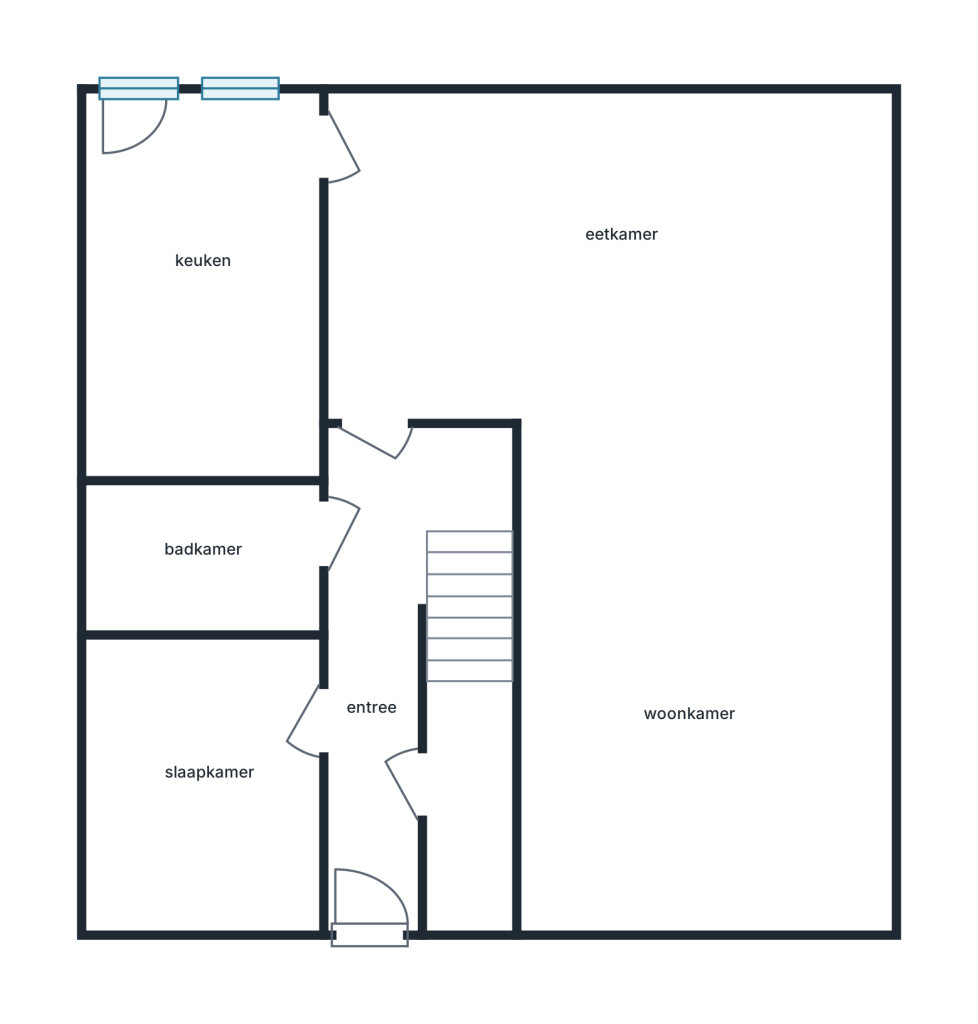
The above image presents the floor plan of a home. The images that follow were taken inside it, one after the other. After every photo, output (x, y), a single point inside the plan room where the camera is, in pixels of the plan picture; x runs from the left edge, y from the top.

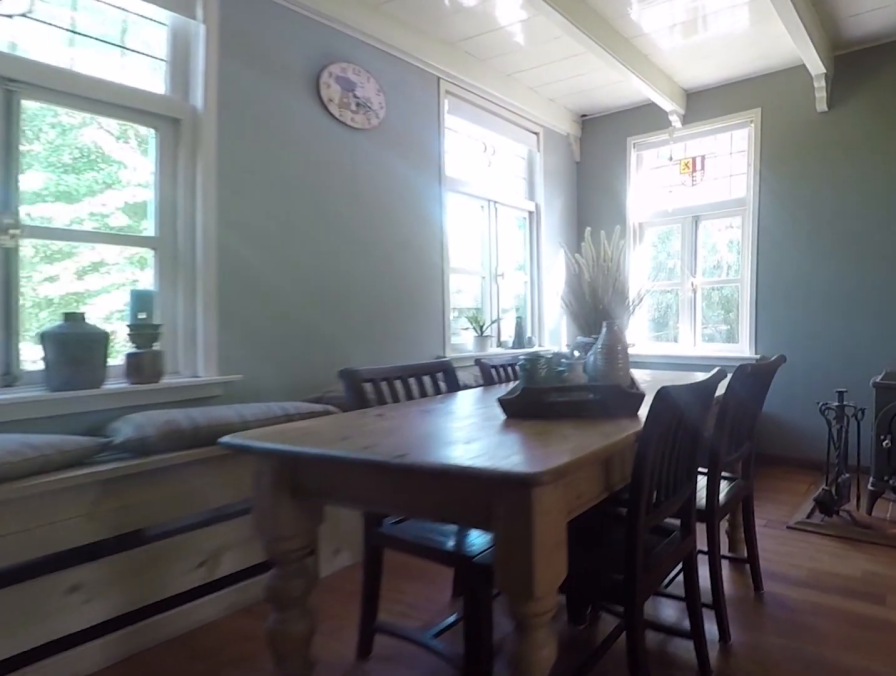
(875, 193)
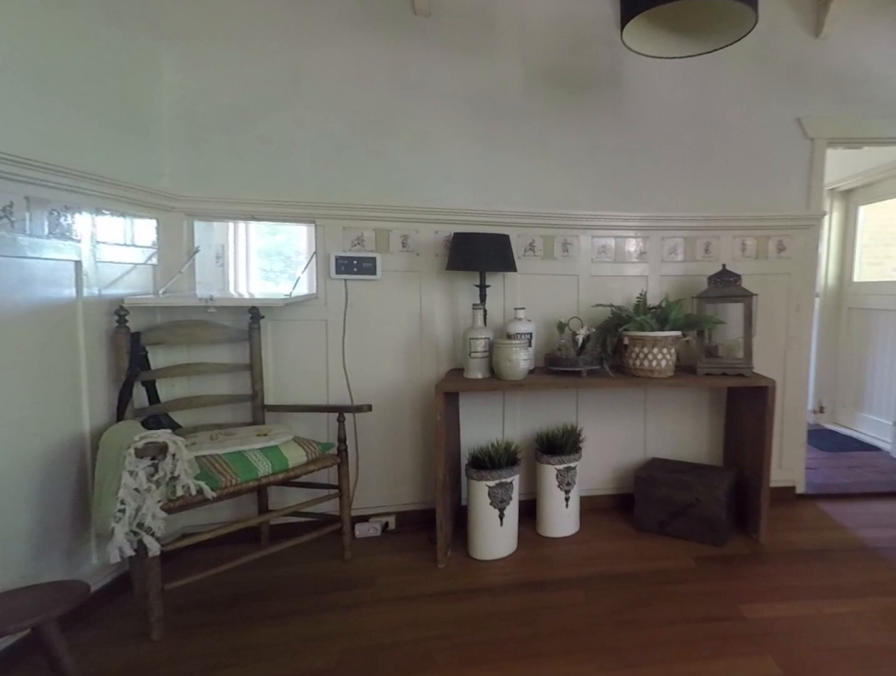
(875, 190)
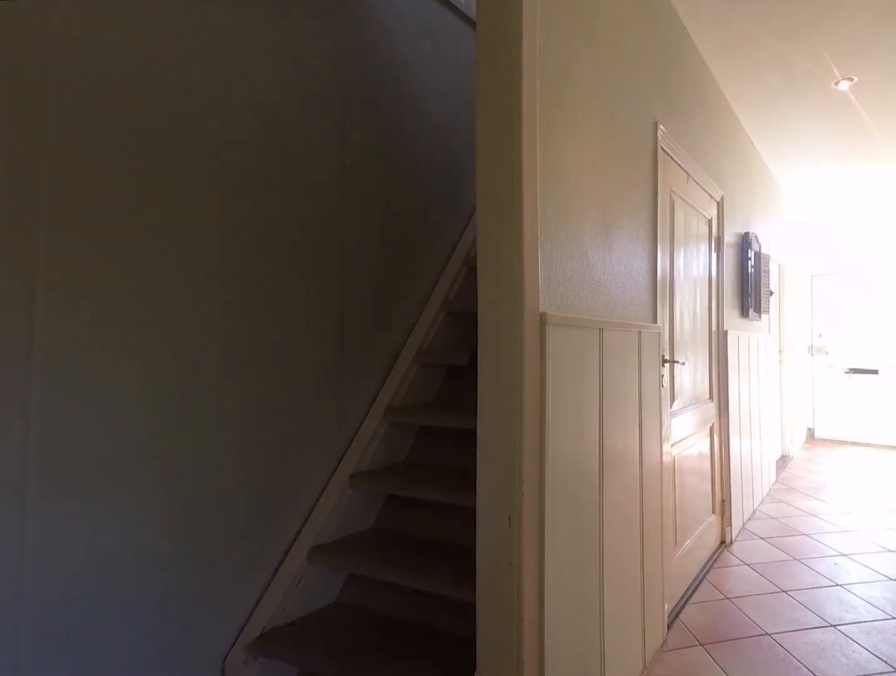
(389, 643)
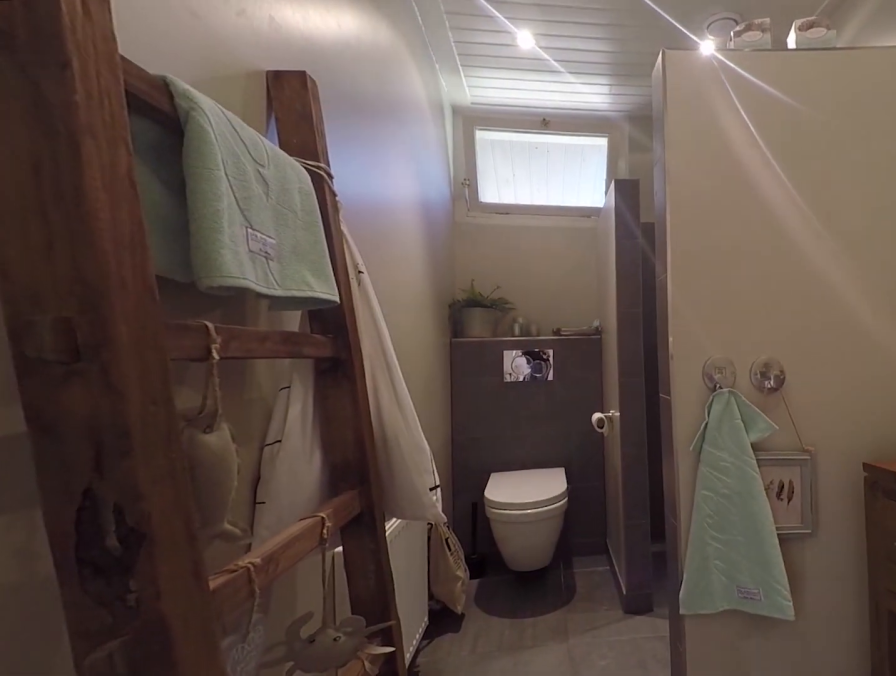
(205, 557)
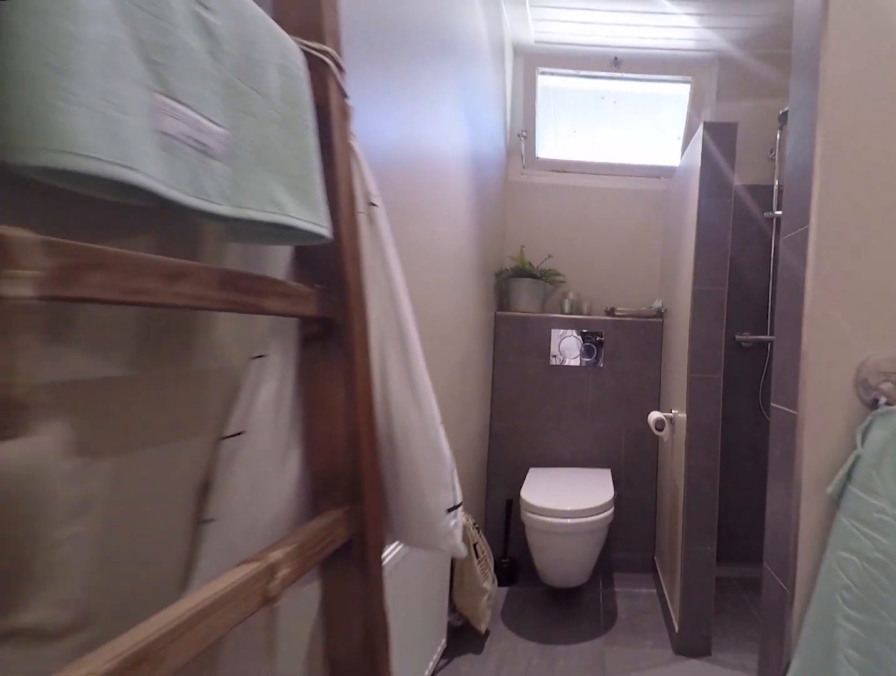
(205, 557)
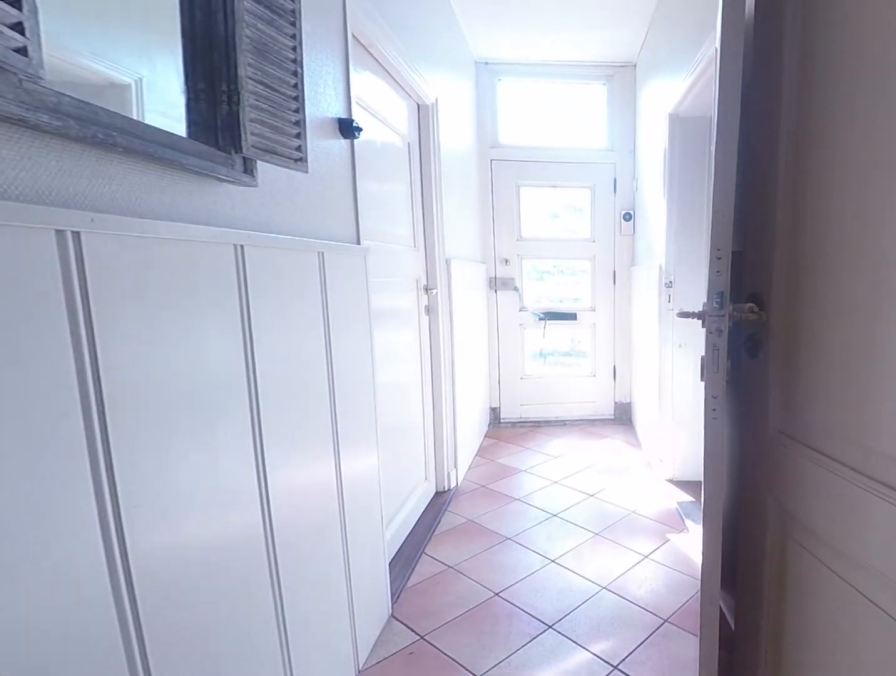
(389, 644)
